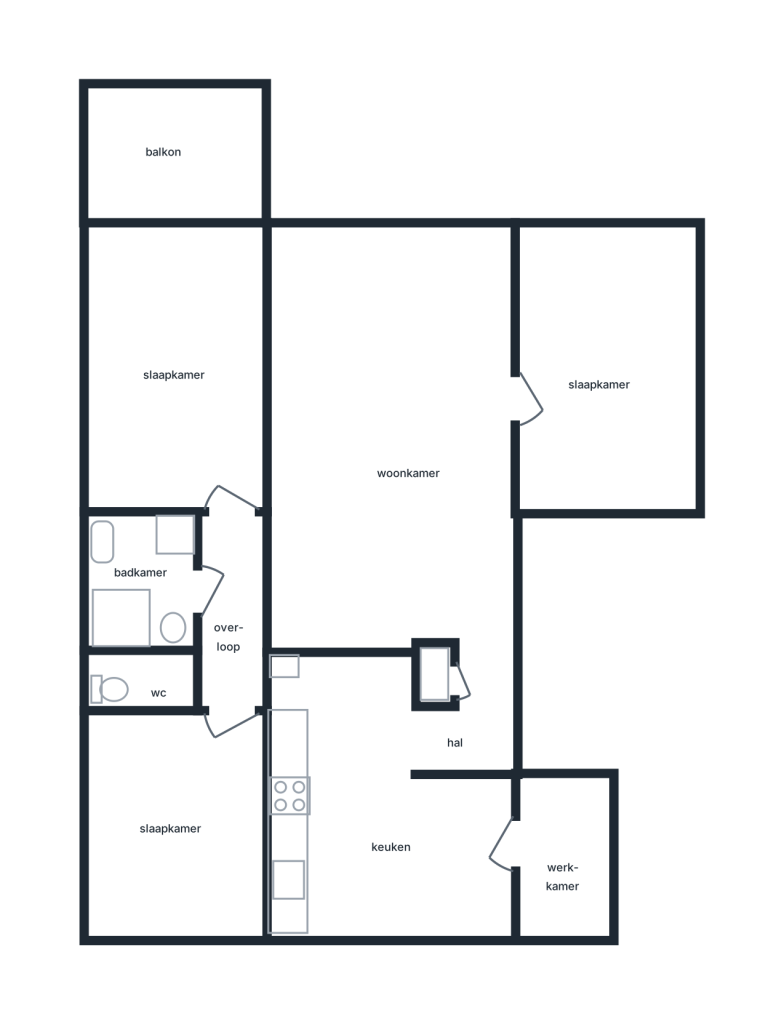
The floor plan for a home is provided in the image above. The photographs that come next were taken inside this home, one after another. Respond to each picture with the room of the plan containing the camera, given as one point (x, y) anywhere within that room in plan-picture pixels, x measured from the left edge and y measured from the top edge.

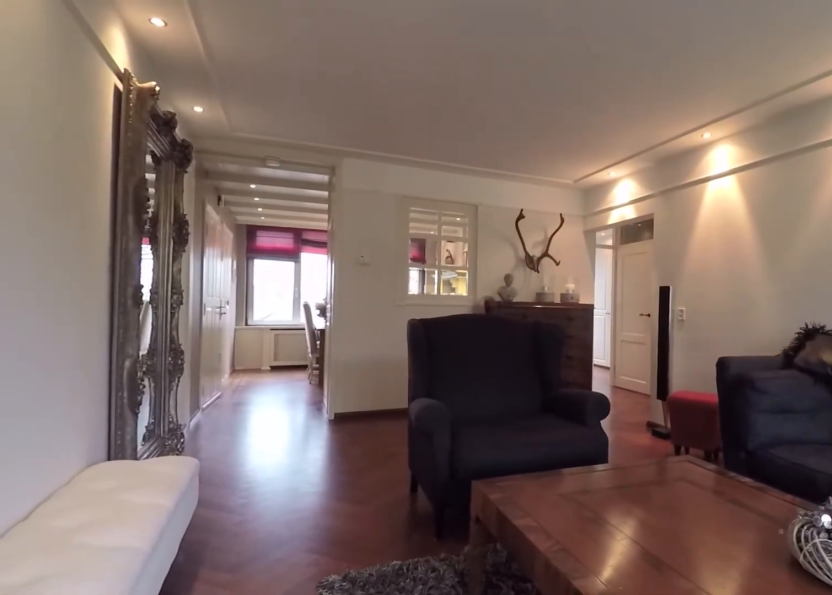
(391, 437)
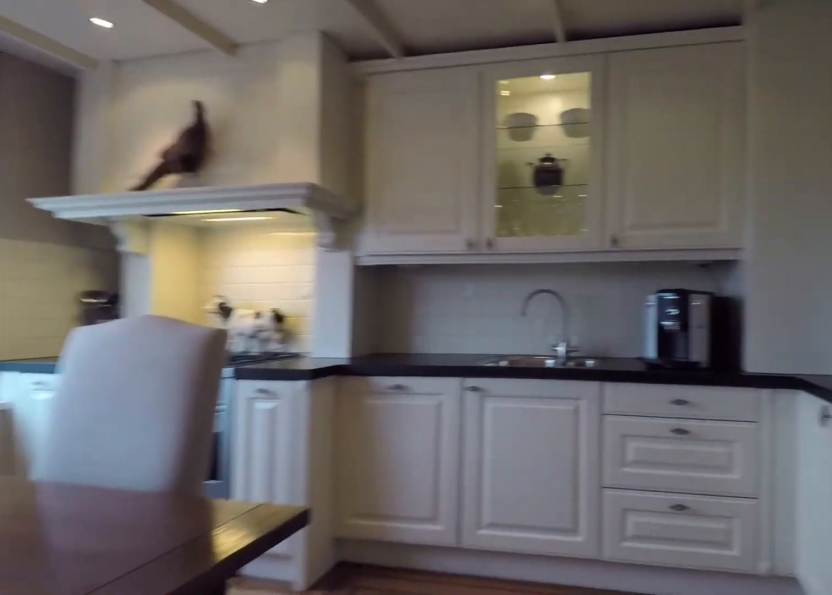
(390, 797)
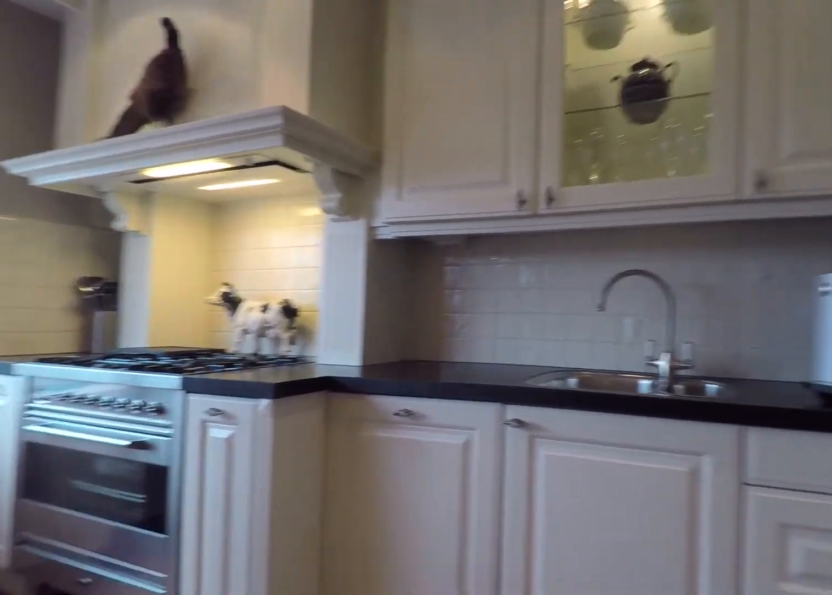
(390, 797)
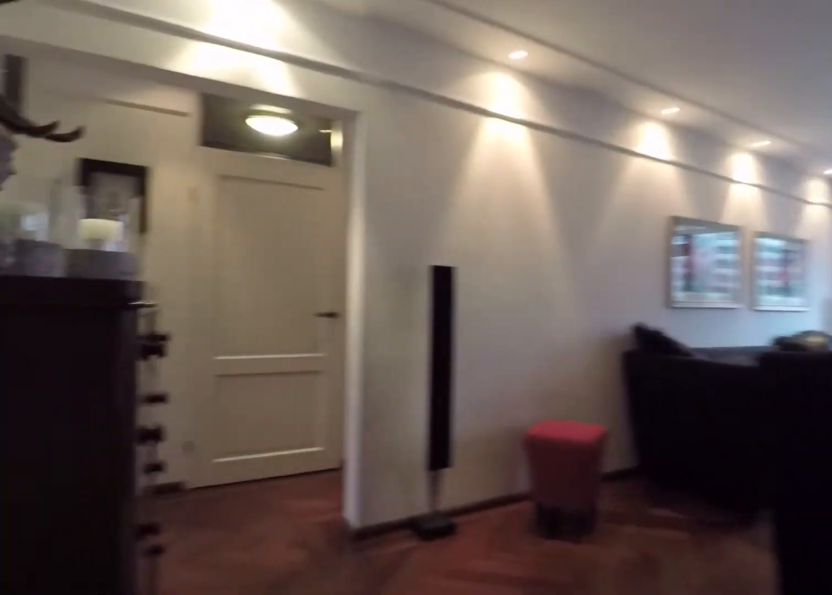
(391, 437)
